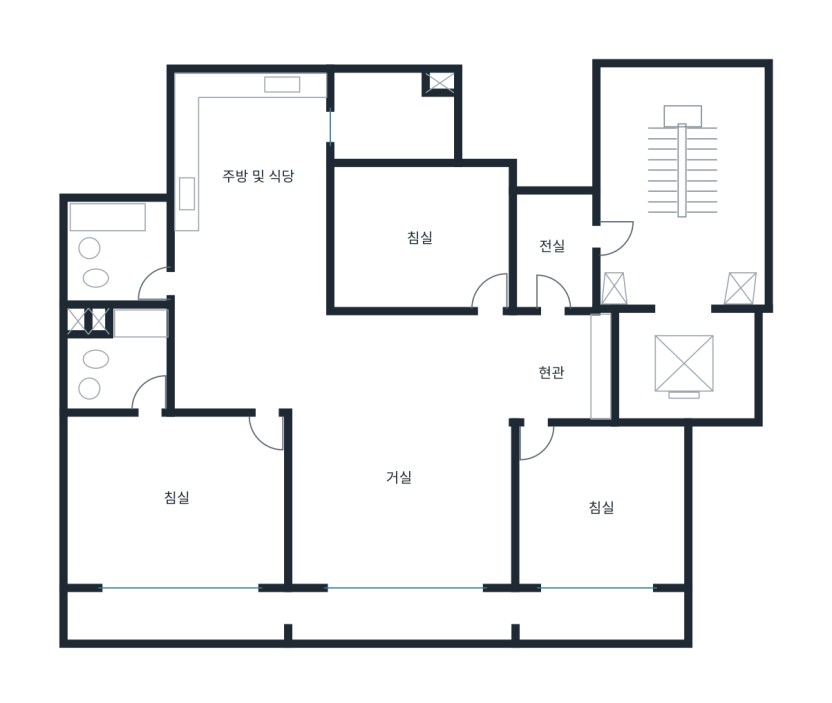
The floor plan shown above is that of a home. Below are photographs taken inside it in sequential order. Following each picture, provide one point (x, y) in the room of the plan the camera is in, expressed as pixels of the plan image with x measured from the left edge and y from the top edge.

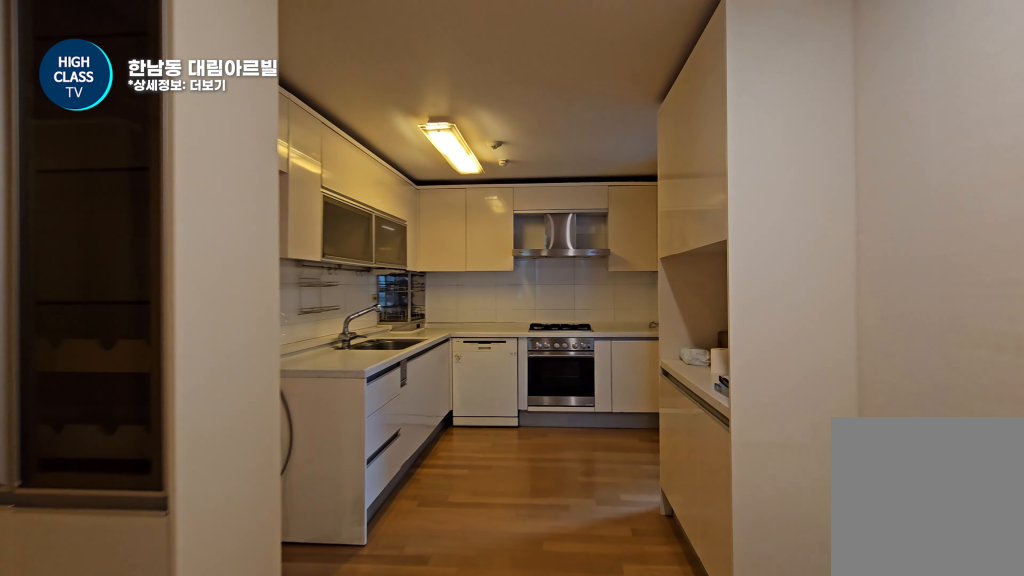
(249, 239)
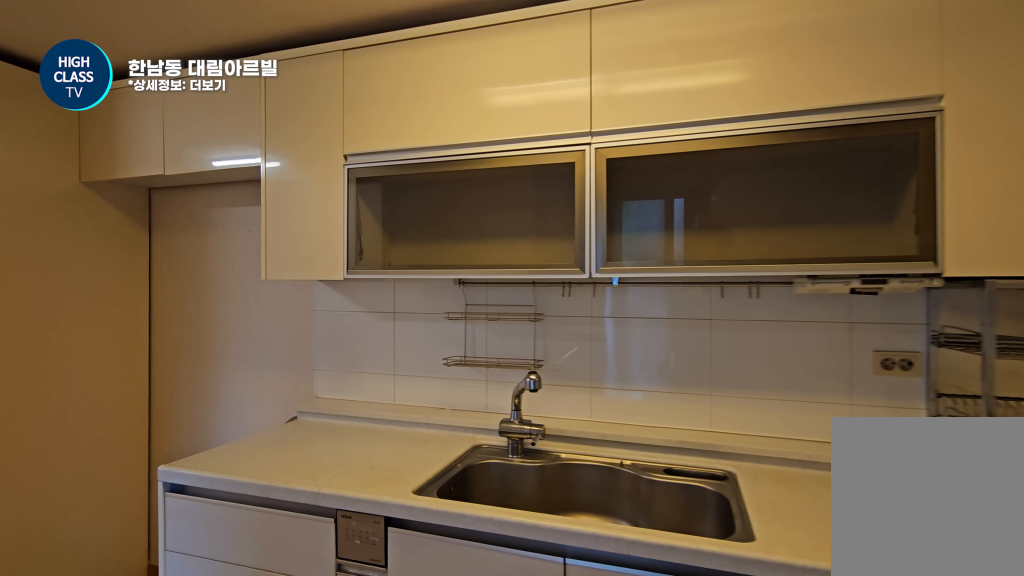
(249, 239)
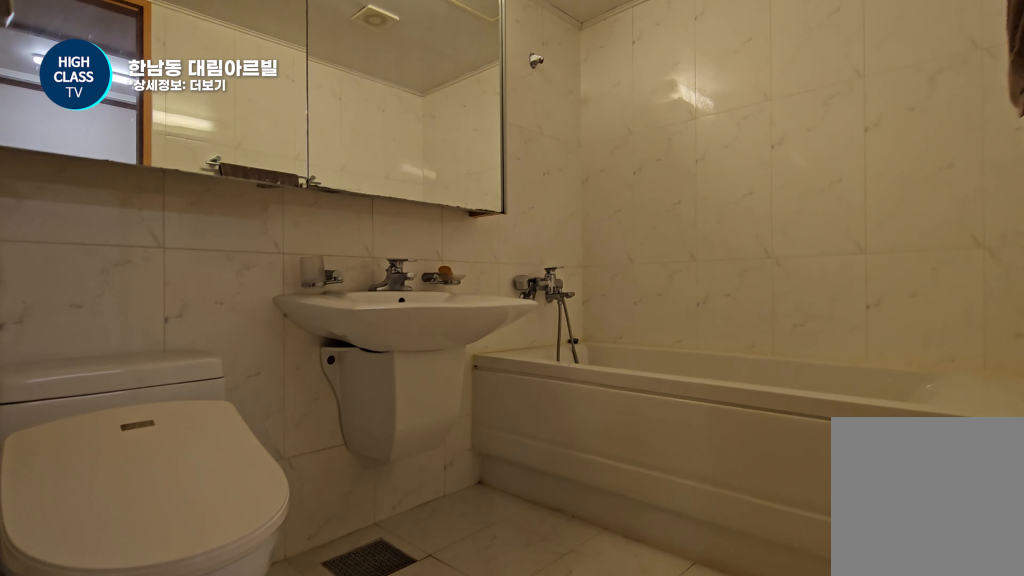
(120, 249)
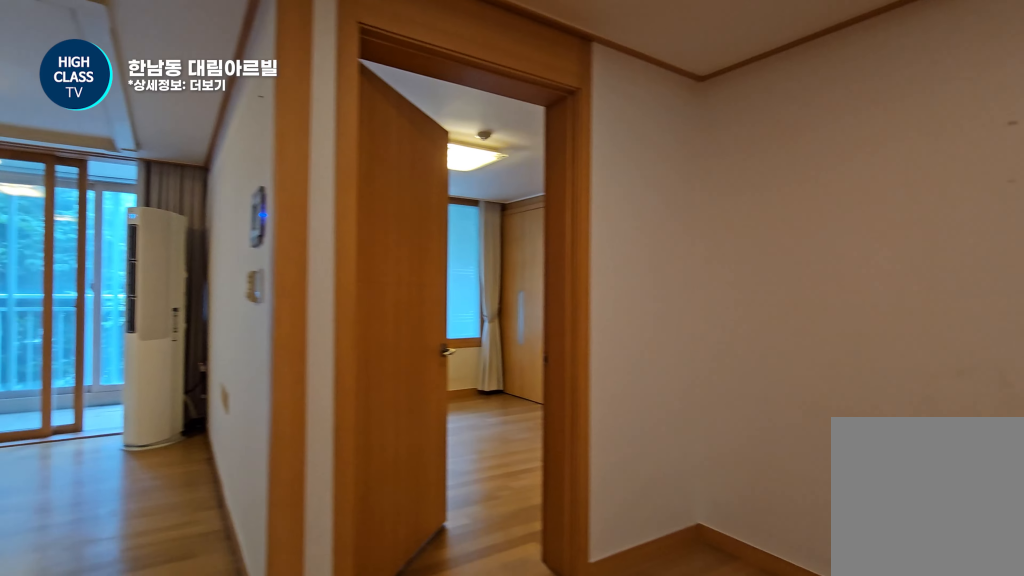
(249, 239)
